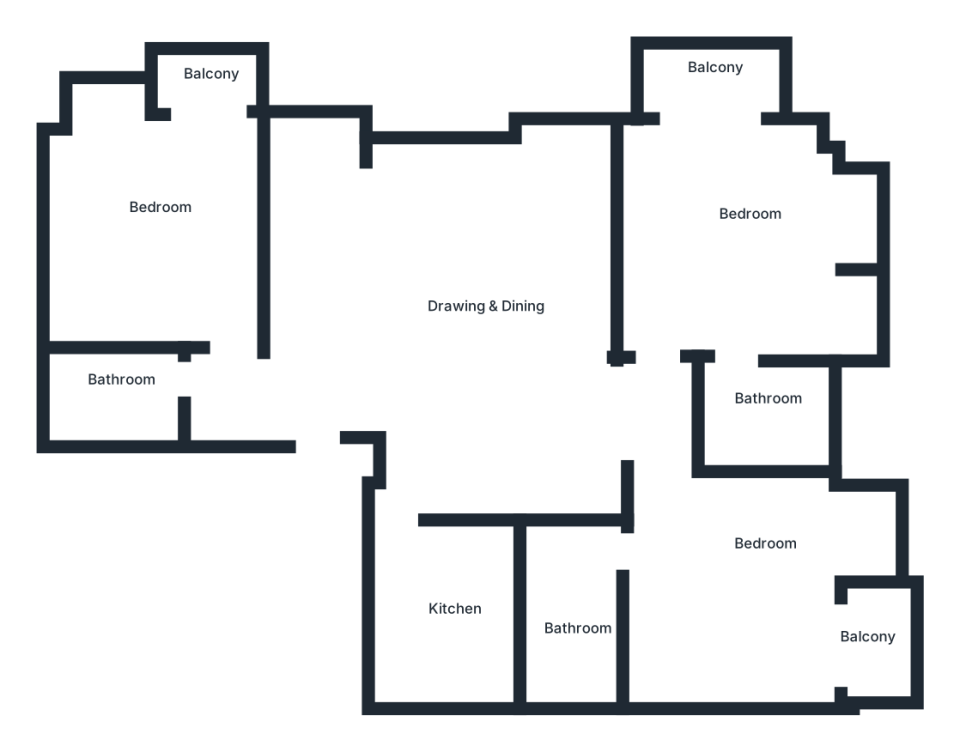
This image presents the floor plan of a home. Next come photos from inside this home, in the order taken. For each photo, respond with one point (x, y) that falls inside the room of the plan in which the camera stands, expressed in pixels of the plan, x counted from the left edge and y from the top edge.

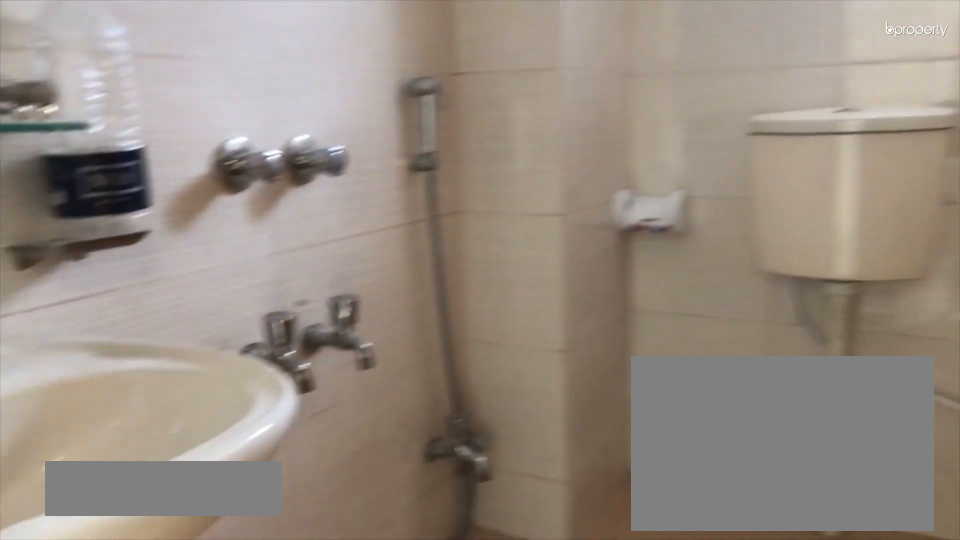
(122, 382)
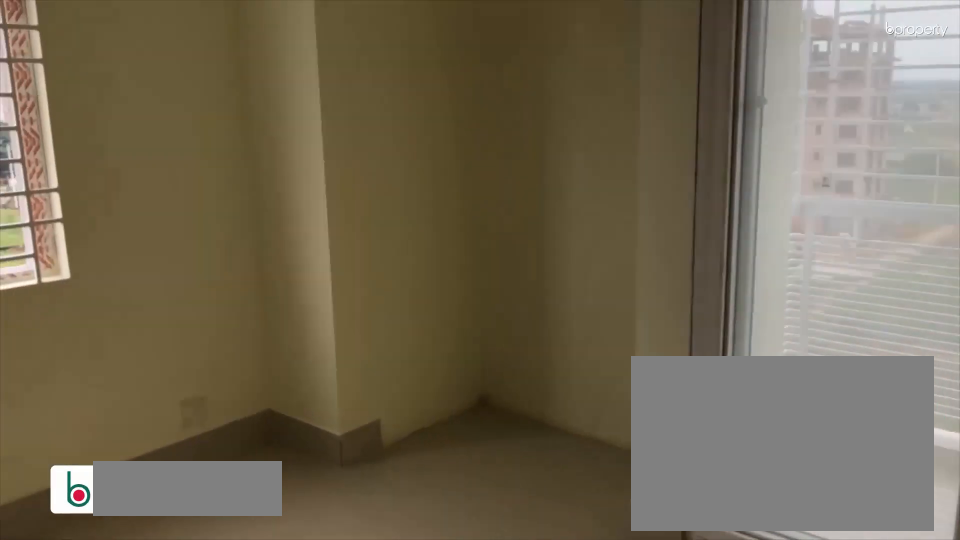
(173, 223)
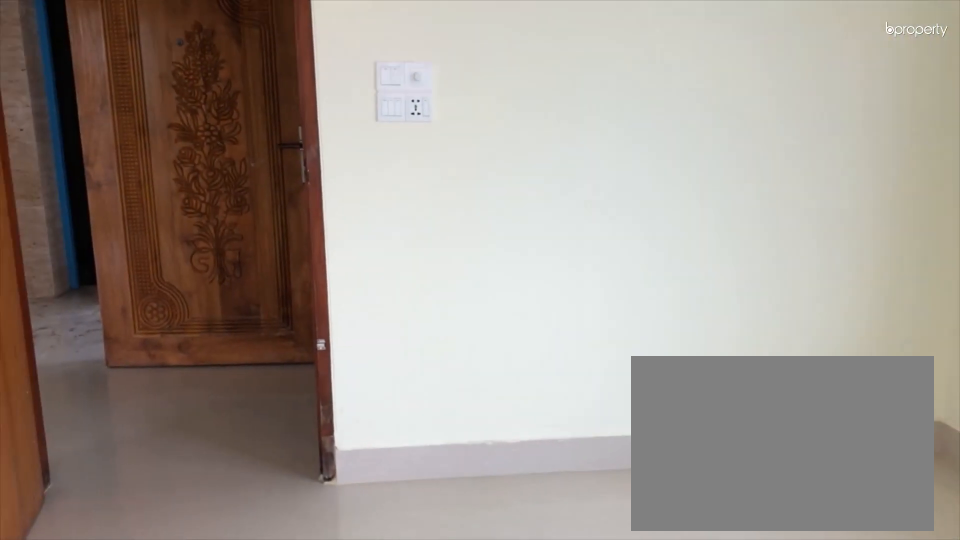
(173, 223)
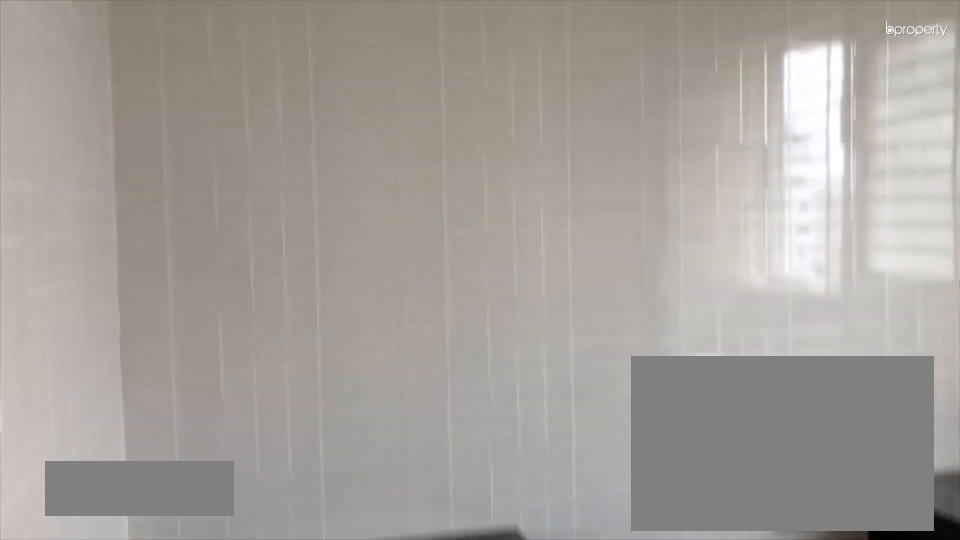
(434, 610)
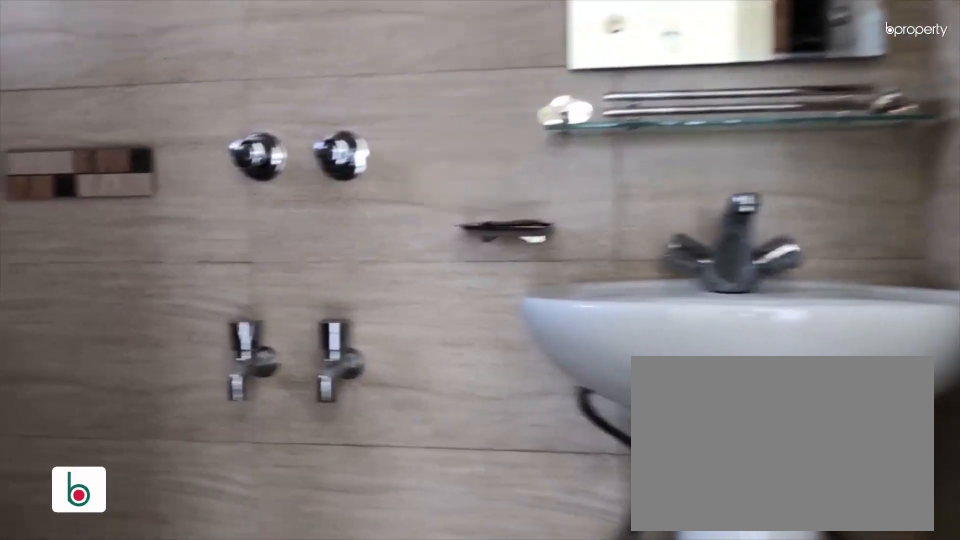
(762, 403)
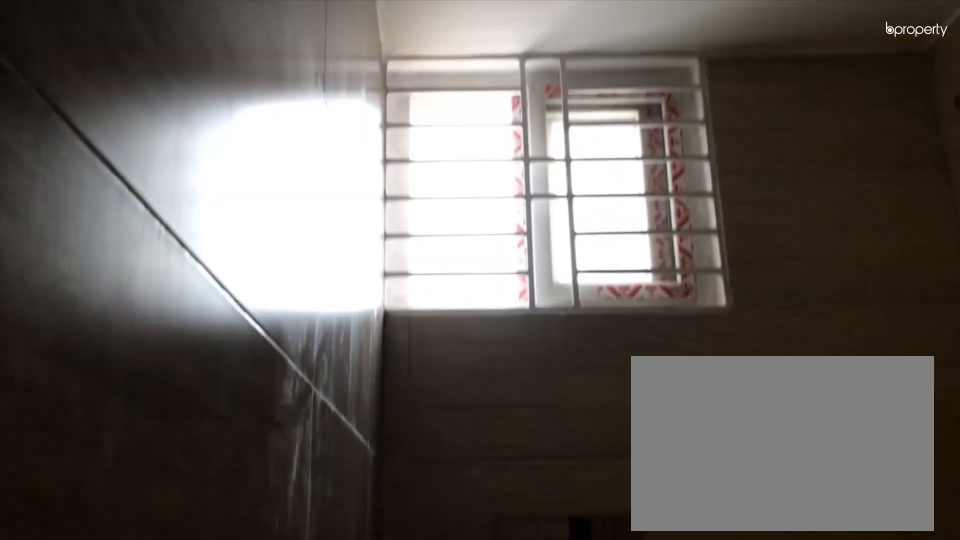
(762, 403)
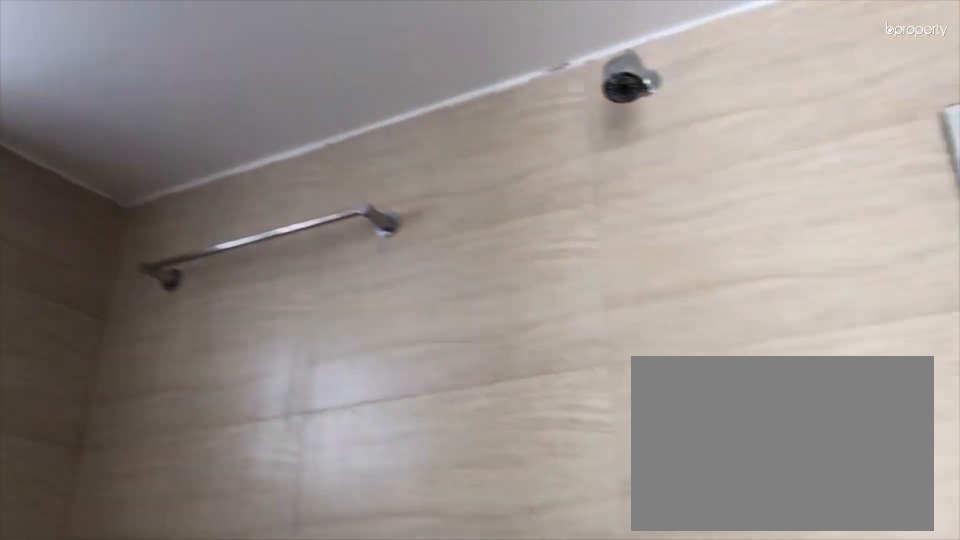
(762, 403)
